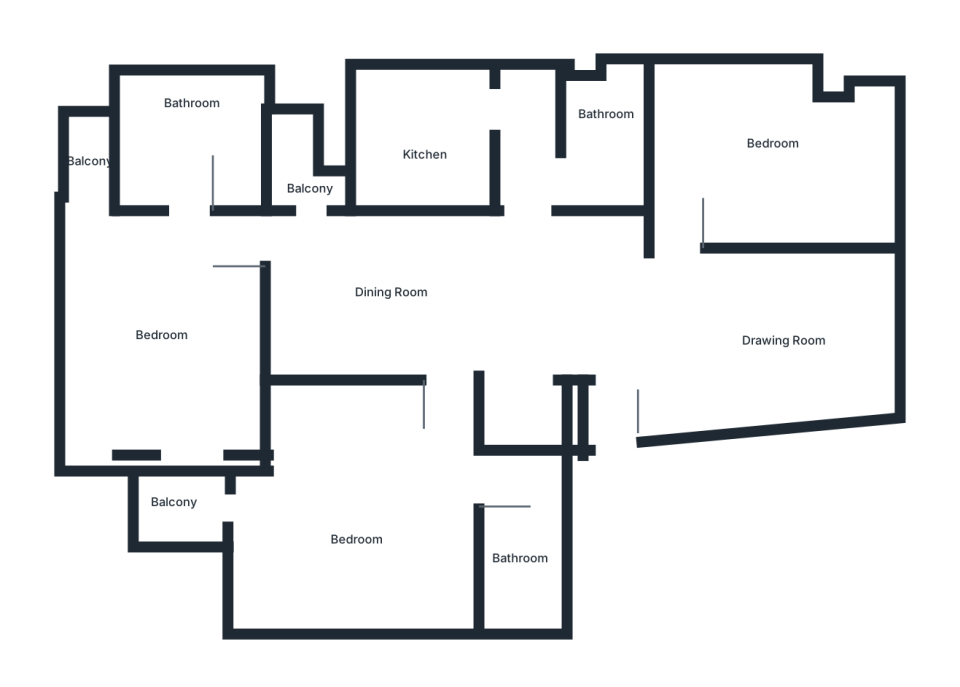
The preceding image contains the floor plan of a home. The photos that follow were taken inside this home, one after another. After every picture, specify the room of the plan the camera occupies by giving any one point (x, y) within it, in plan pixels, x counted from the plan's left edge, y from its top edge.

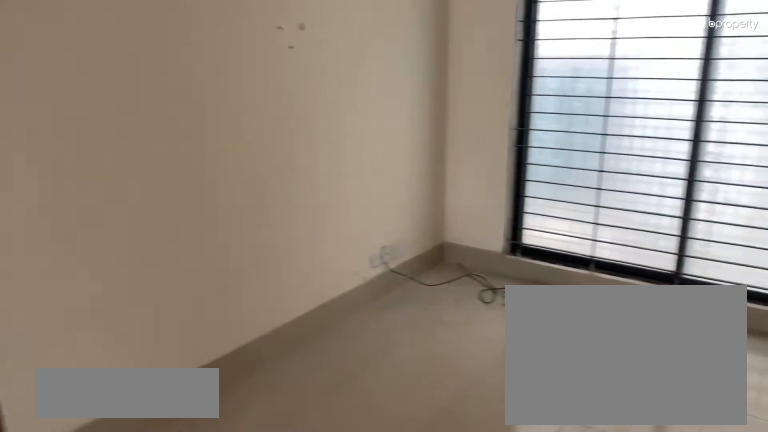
(742, 329)
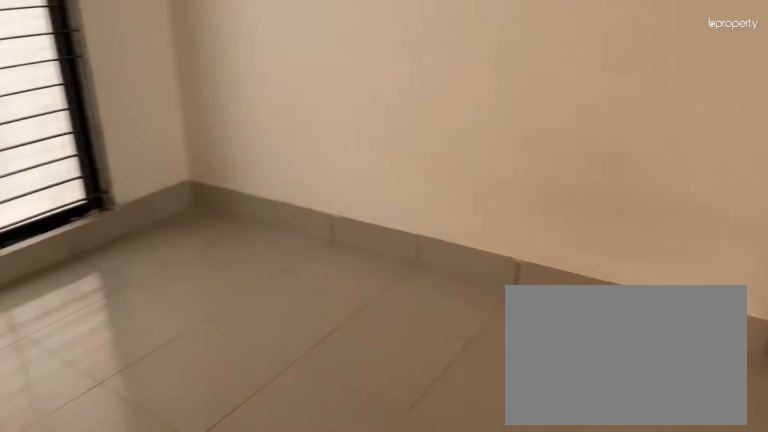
(742, 329)
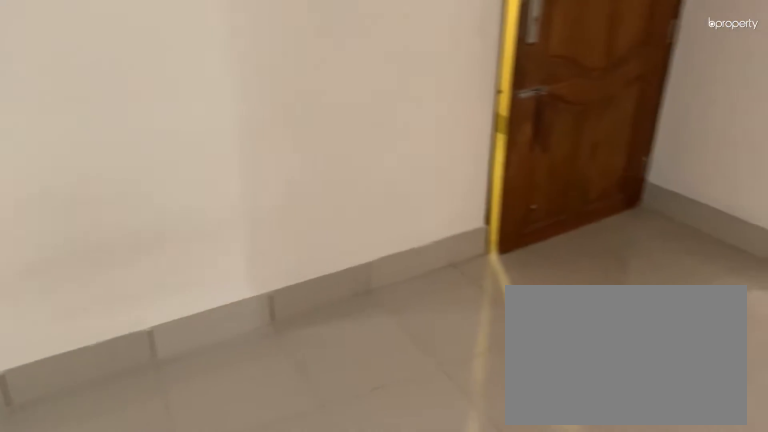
(742, 329)
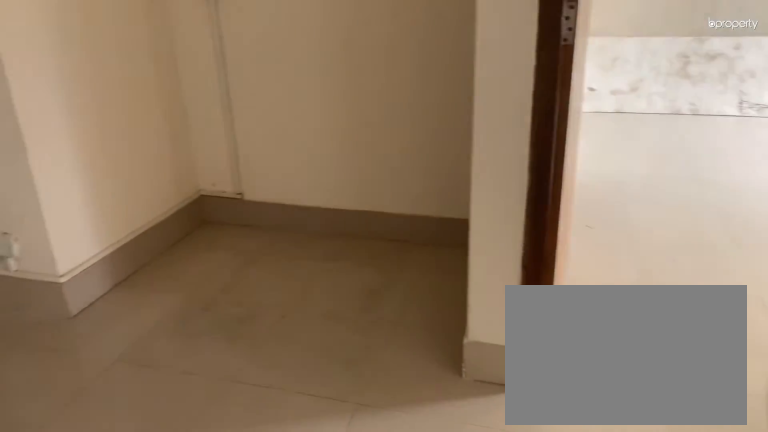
(478, 296)
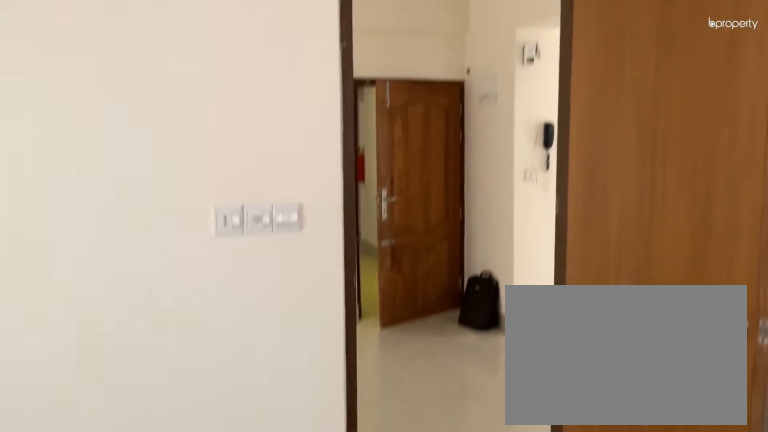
(769, 147)
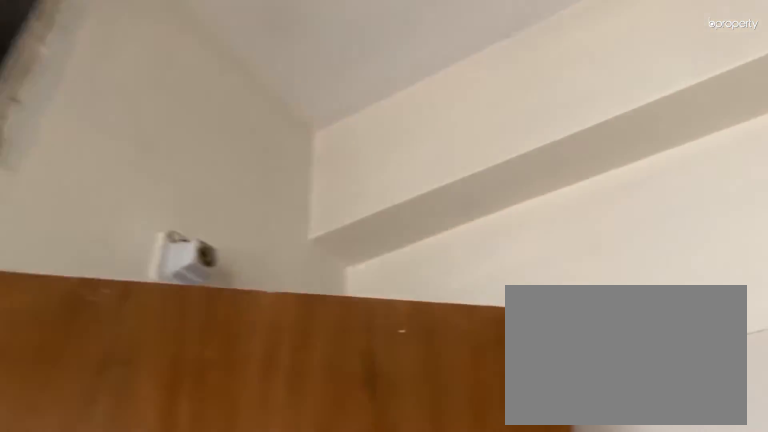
(433, 137)
